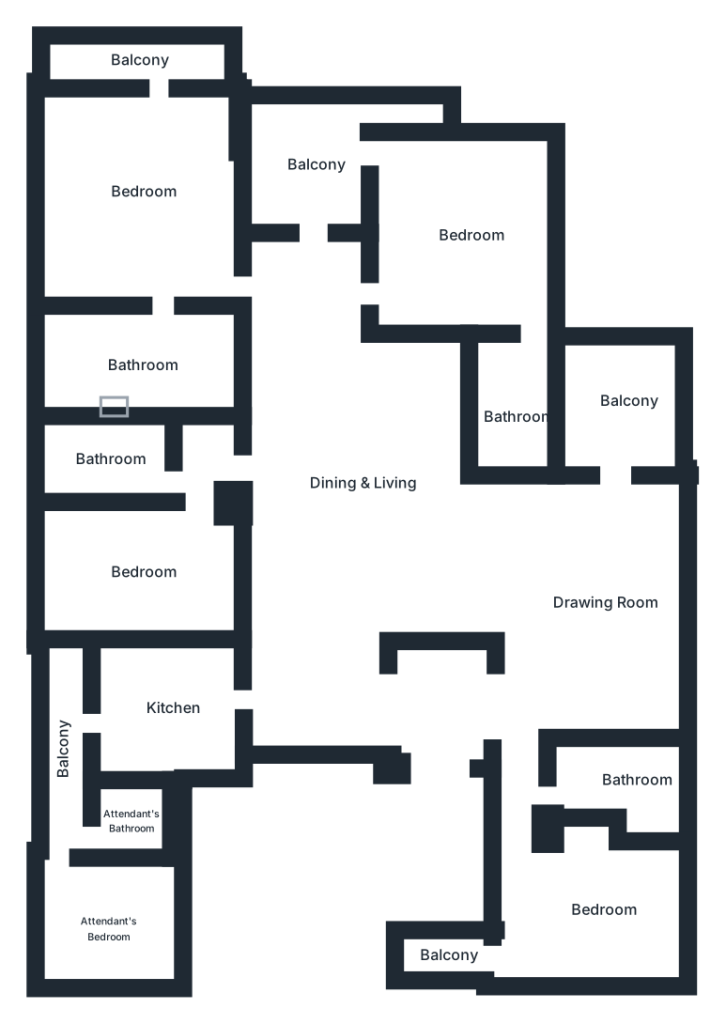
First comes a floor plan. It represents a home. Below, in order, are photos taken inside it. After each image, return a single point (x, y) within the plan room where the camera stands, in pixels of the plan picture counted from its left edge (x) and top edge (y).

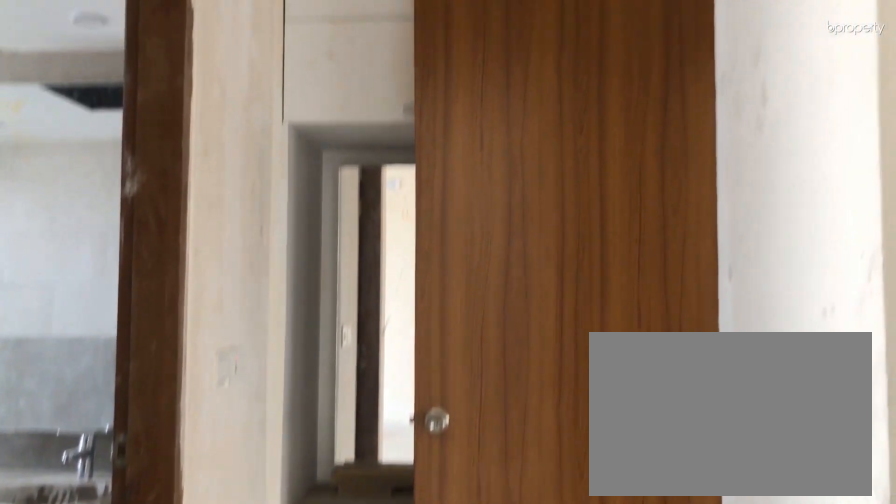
(135, 569)
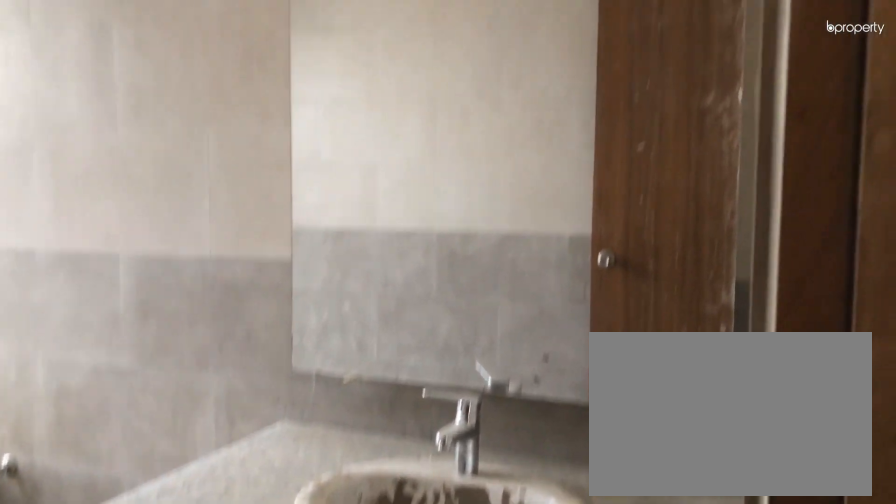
(105, 457)
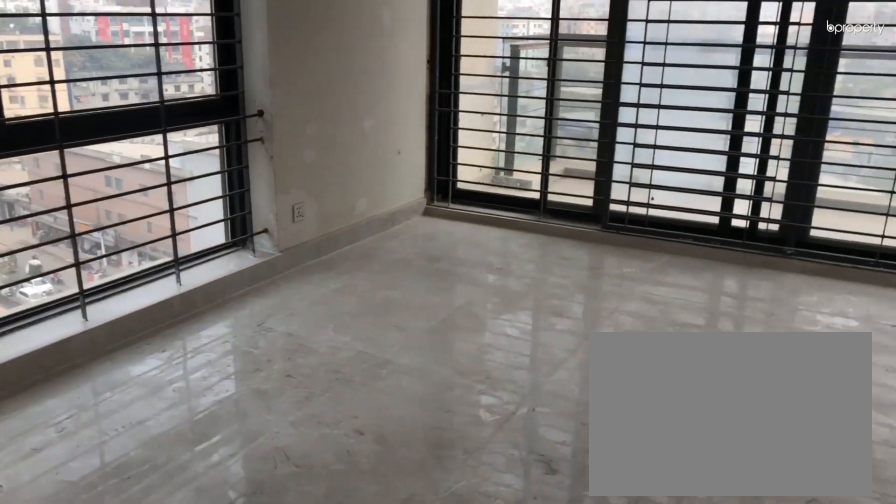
(139, 186)
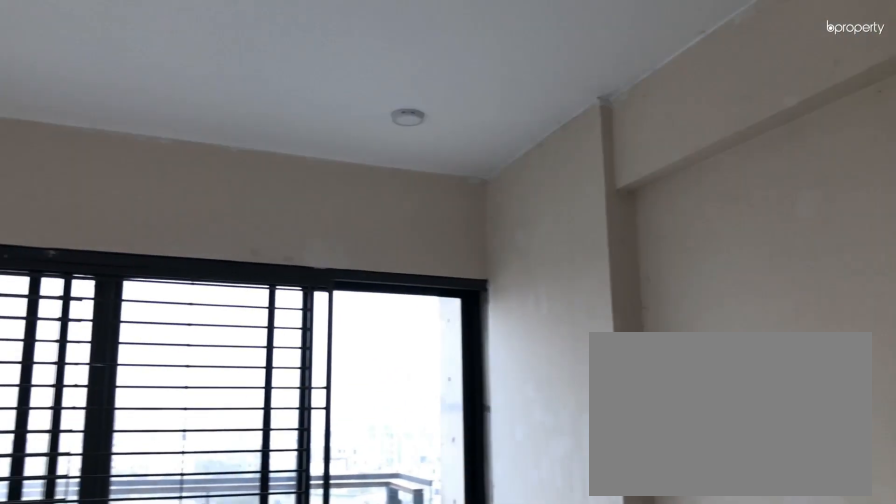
(139, 186)
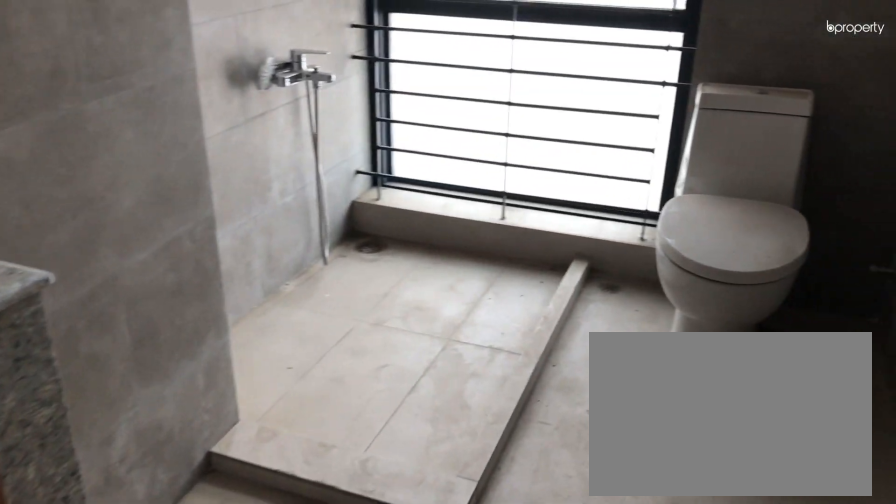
(141, 358)
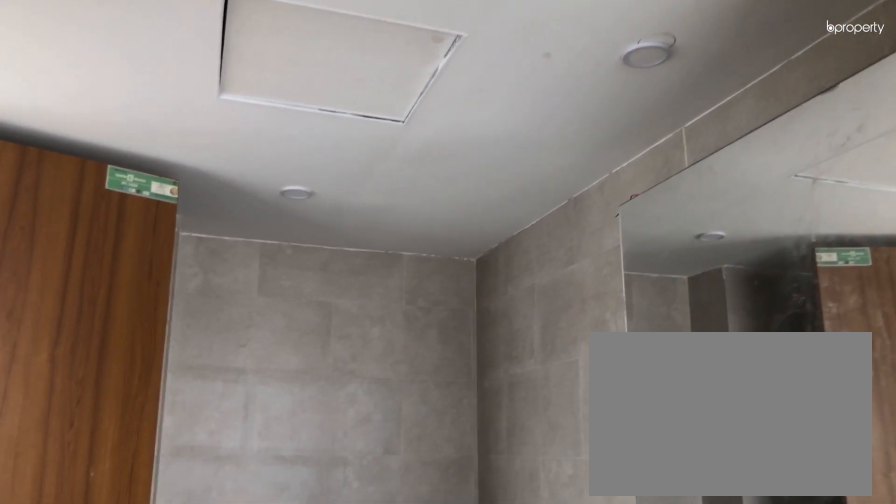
(141, 358)
